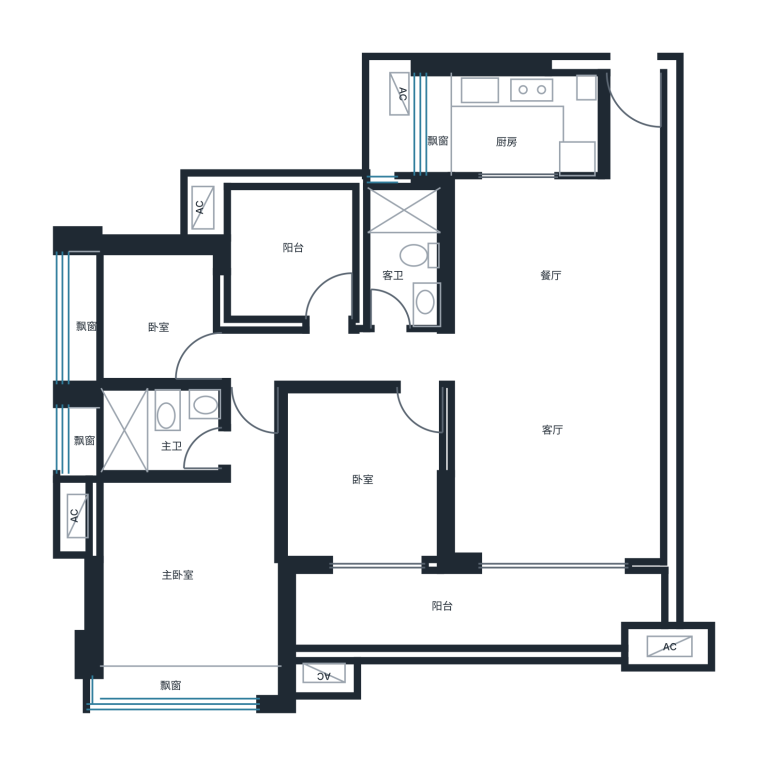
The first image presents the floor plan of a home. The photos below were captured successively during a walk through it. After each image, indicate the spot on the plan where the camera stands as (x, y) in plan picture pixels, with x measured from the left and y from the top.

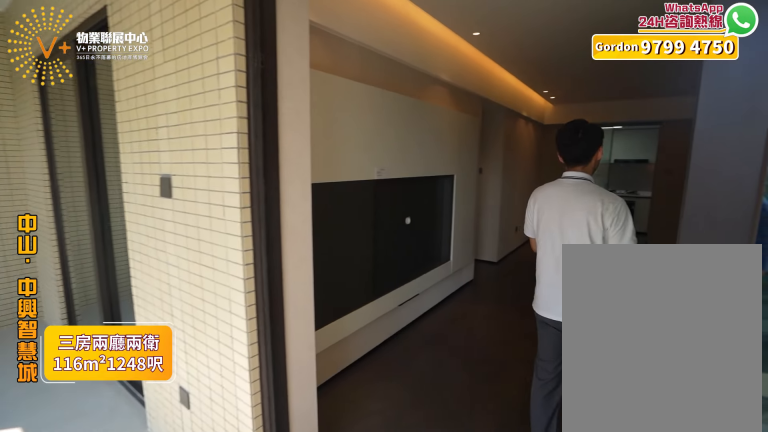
(541, 588)
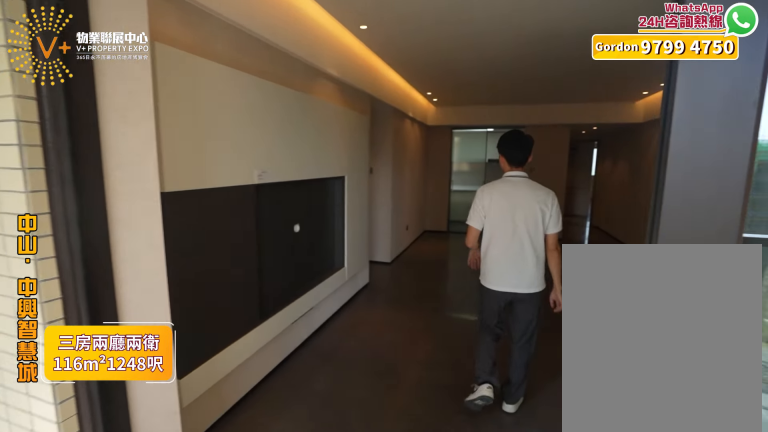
(540, 585)
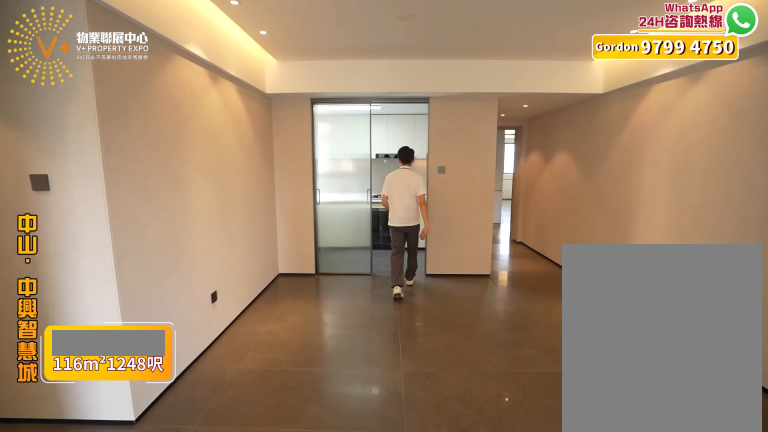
(584, 352)
